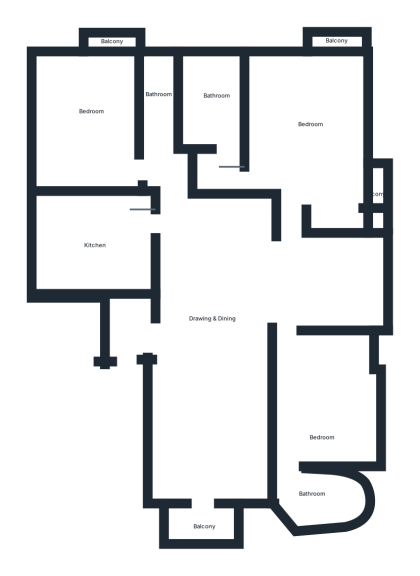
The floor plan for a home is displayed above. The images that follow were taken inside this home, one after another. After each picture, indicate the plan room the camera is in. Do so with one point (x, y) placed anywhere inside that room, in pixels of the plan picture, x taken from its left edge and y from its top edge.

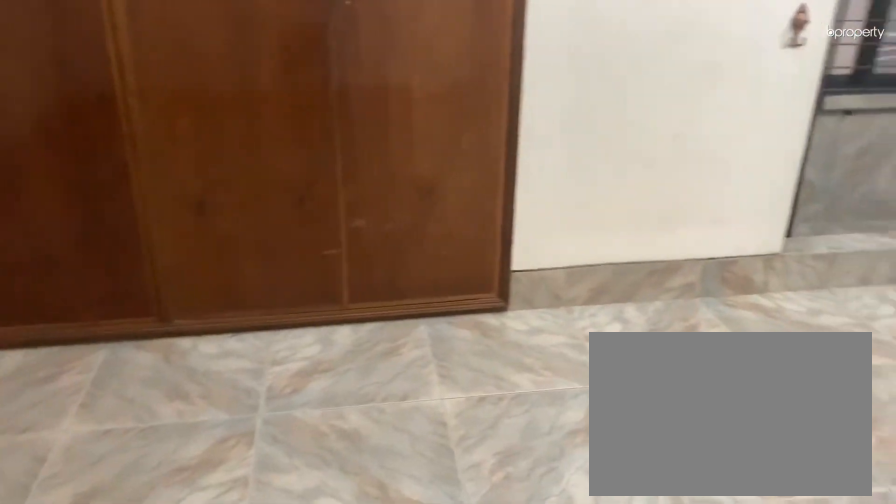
(311, 125)
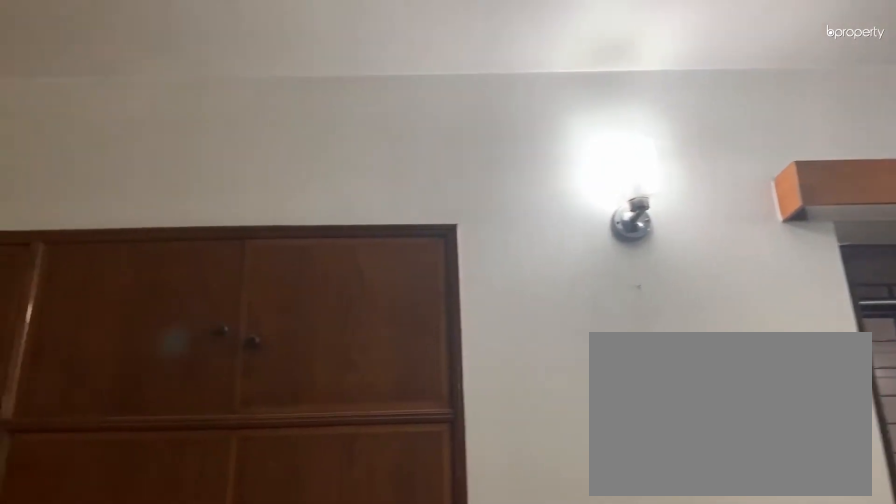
(311, 125)
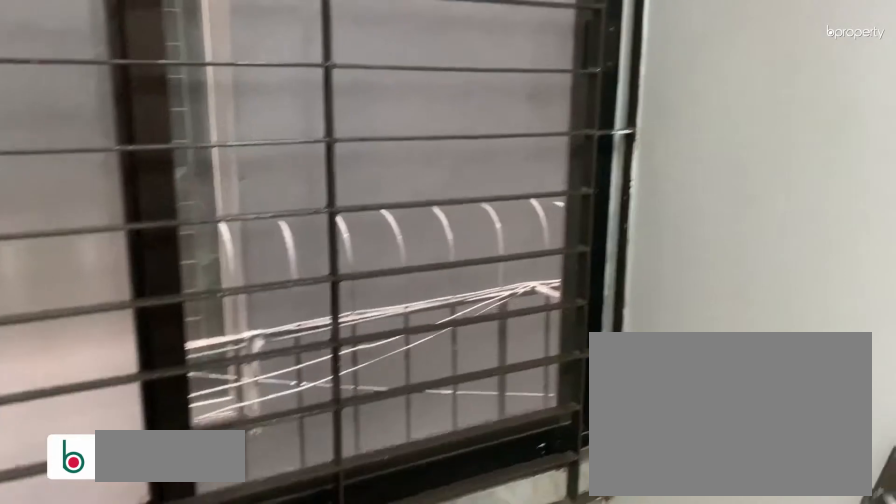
(381, 194)
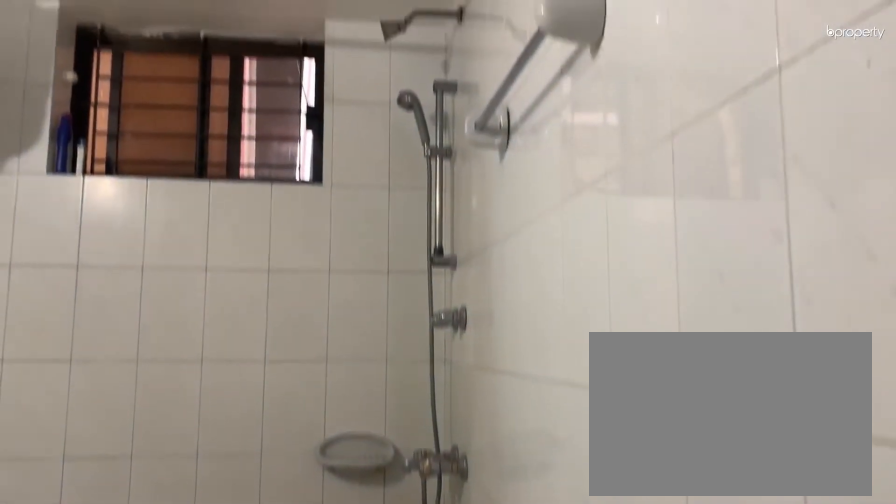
(214, 101)
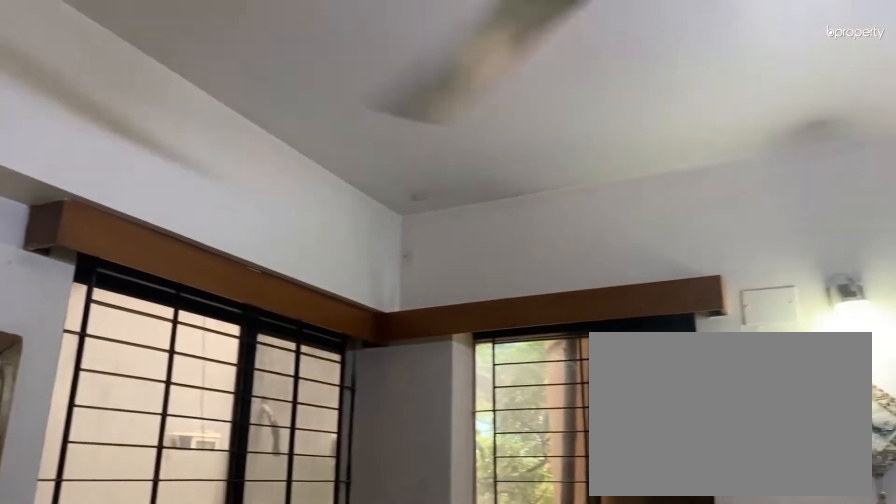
(322, 409)
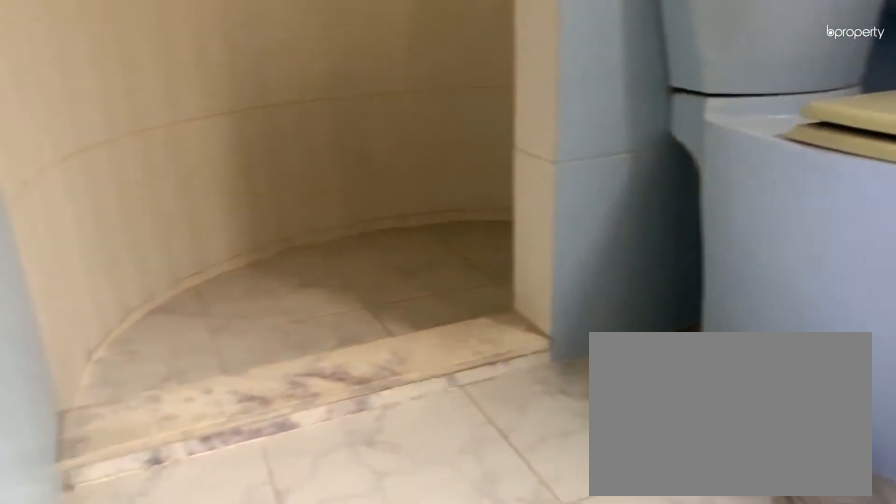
(323, 499)
